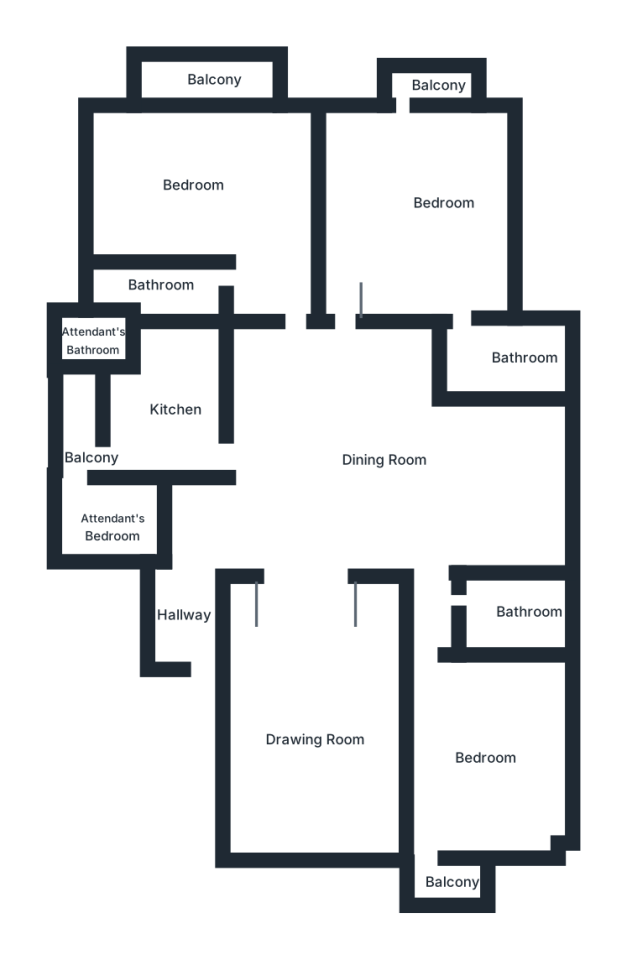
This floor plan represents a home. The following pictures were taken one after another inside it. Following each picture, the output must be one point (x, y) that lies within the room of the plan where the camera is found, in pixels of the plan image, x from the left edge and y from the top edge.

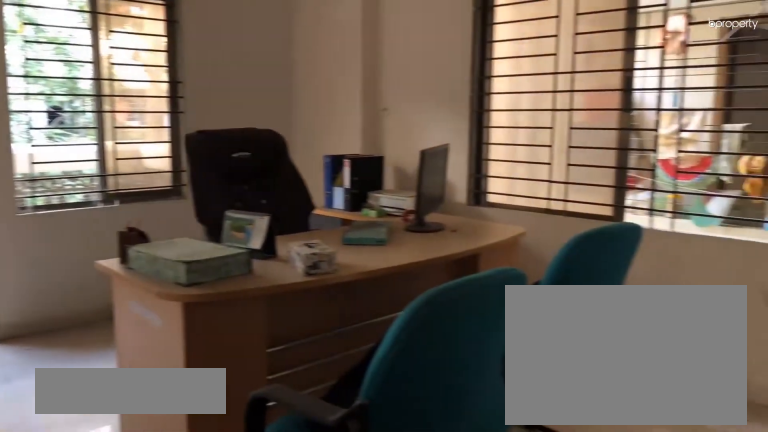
(422, 173)
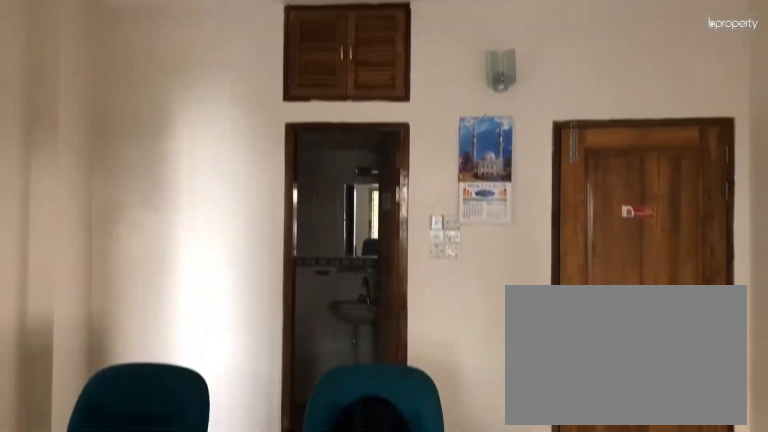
(422, 173)
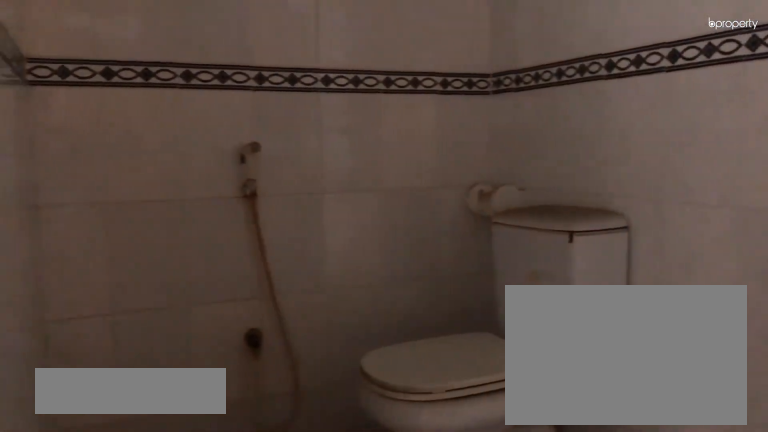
(494, 356)
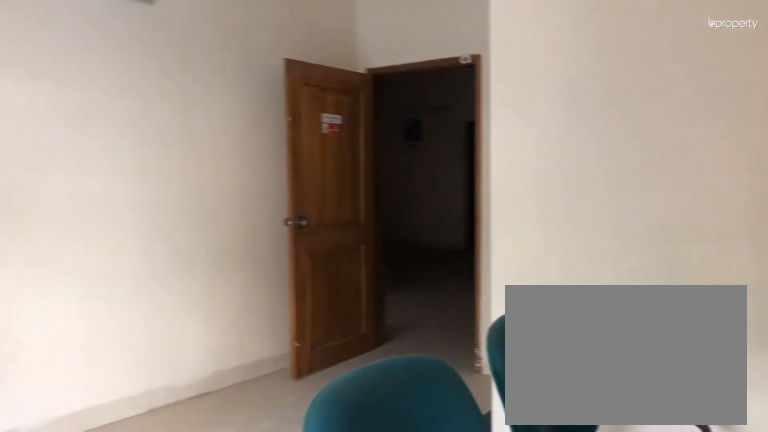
(236, 213)
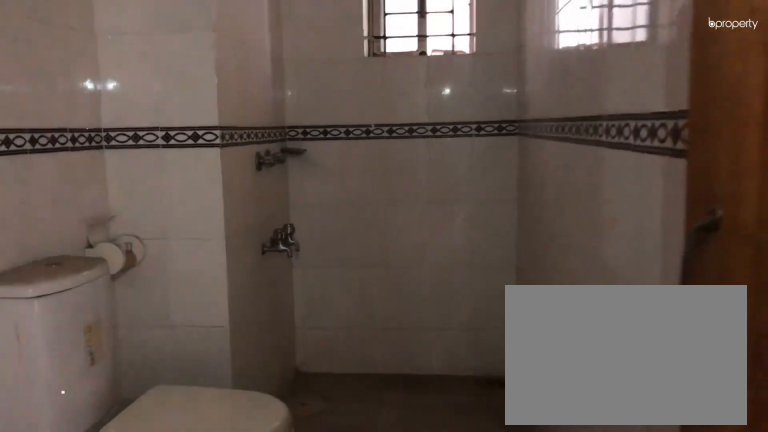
(180, 289)
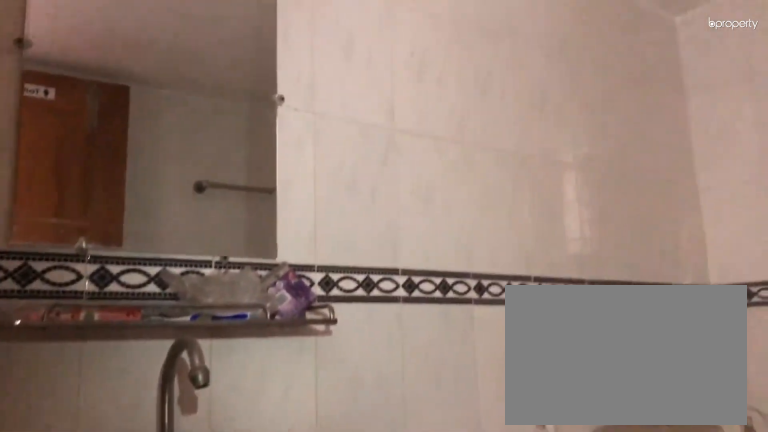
(180, 289)
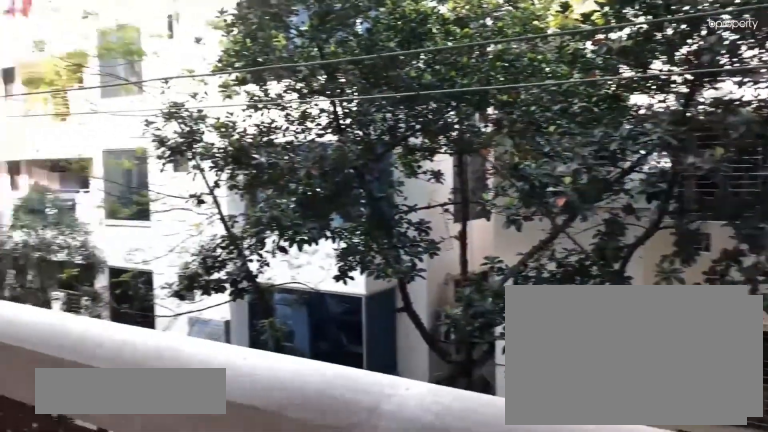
(245, 81)
